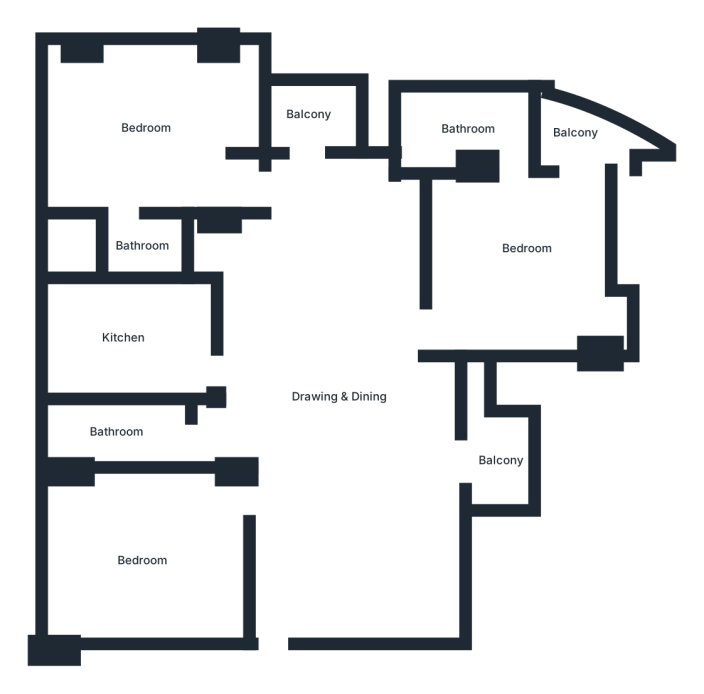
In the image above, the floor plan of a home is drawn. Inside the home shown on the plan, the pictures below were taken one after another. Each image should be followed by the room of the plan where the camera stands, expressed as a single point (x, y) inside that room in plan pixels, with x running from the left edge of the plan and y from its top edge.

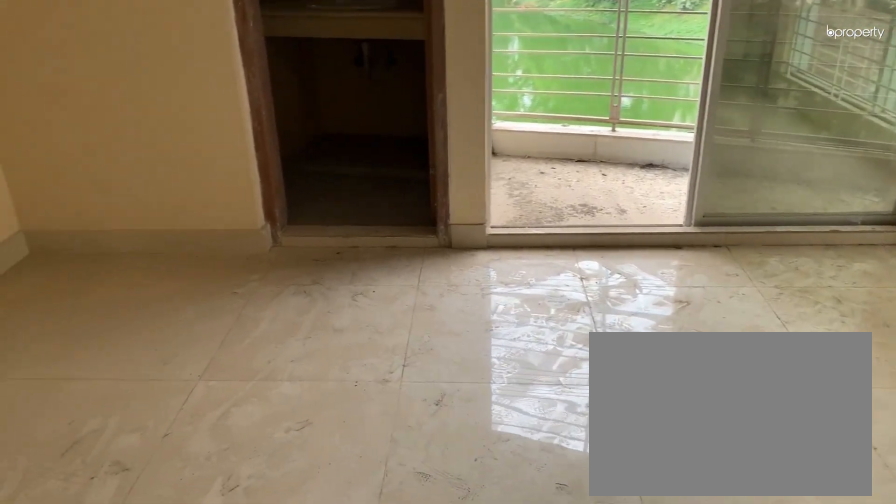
(526, 252)
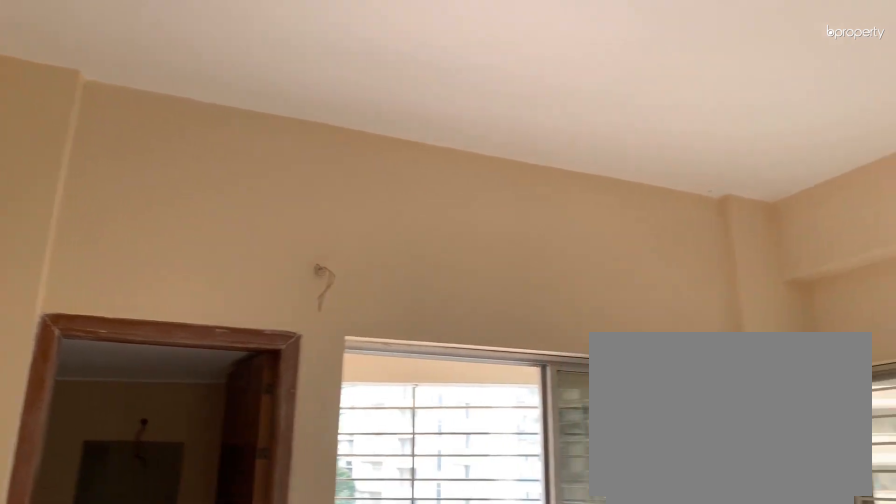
(526, 252)
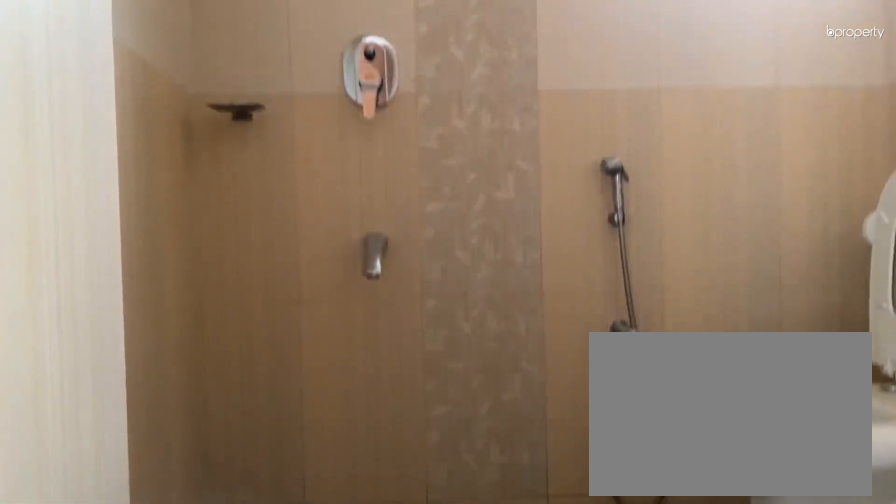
(468, 128)
